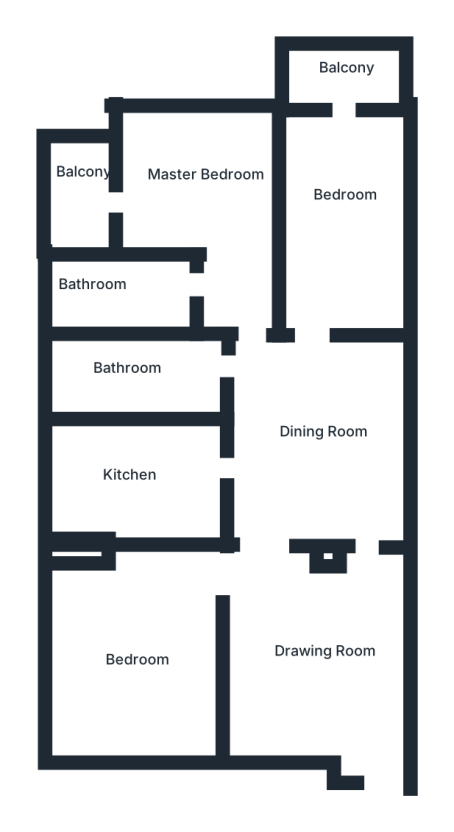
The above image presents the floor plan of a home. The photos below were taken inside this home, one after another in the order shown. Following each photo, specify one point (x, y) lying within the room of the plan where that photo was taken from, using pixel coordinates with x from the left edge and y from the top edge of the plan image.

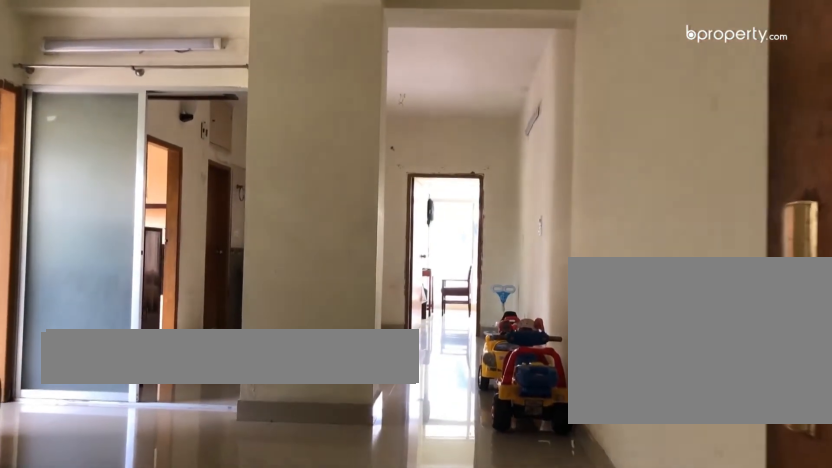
(335, 665)
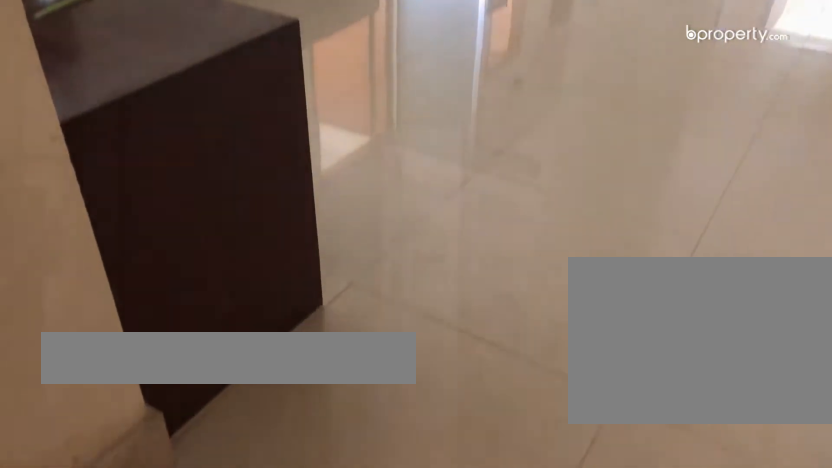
(366, 621)
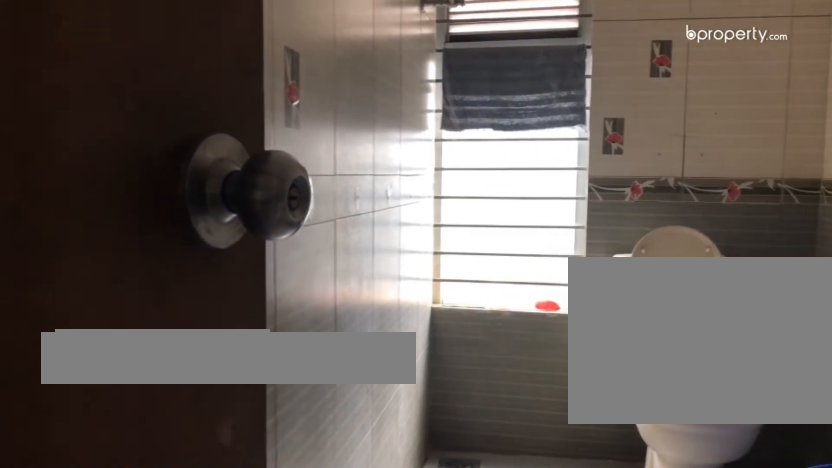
(139, 377)
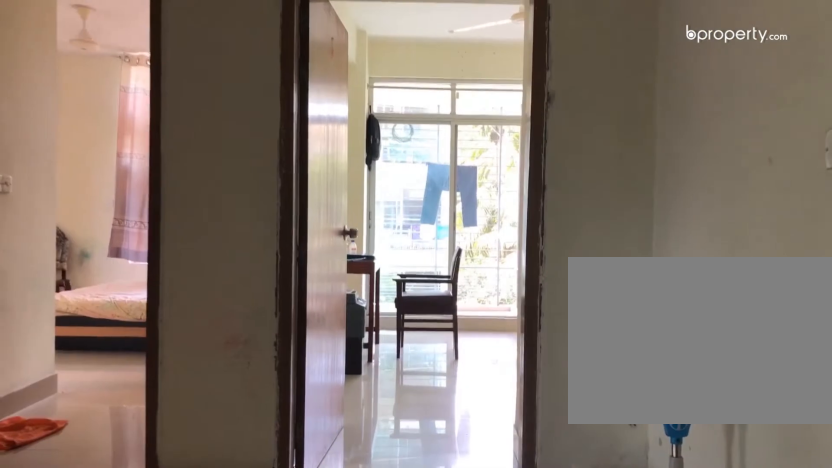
(310, 376)
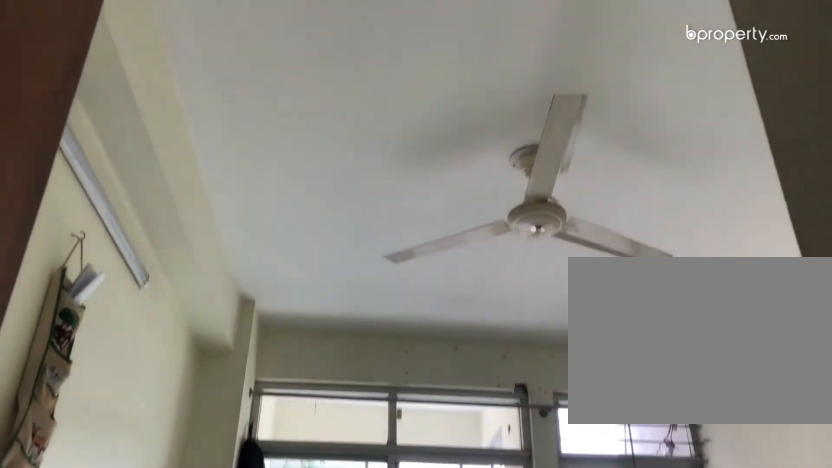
(336, 232)
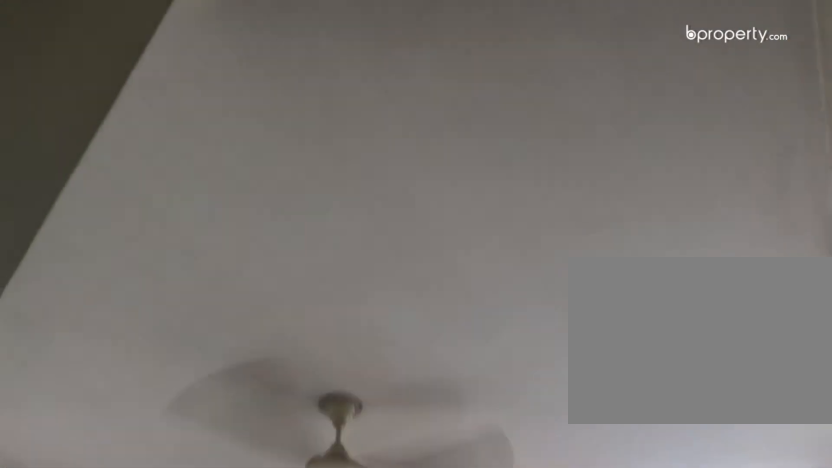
(224, 200)
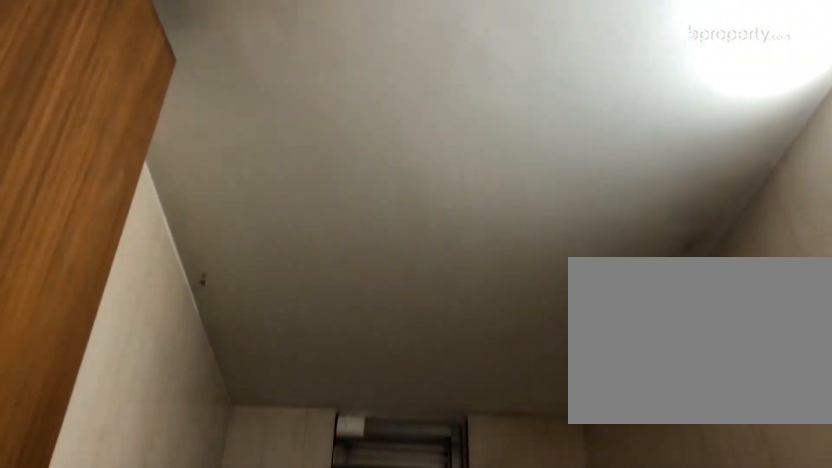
(126, 293)
